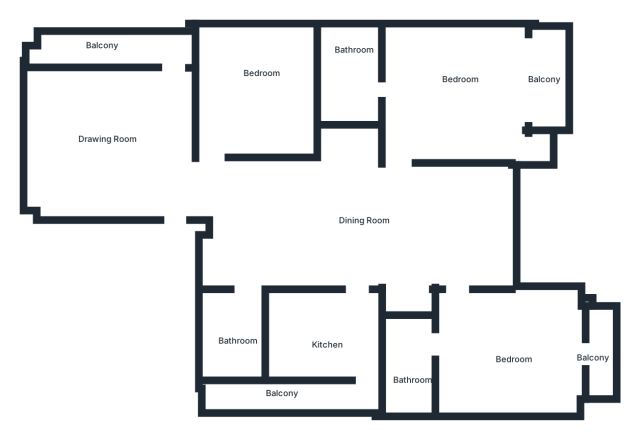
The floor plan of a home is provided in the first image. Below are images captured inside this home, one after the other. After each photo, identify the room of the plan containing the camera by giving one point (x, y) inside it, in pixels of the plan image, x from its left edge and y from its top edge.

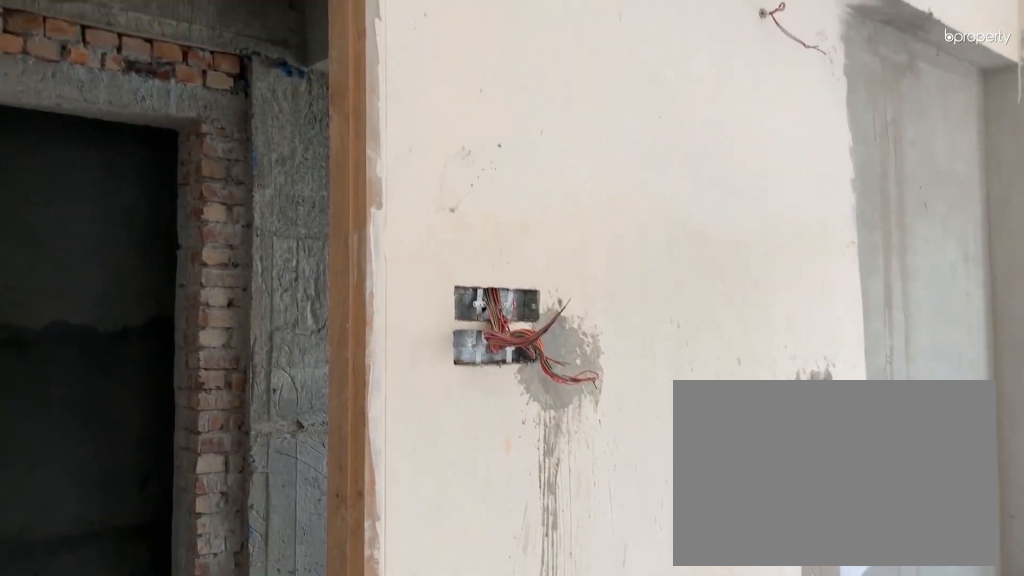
(133, 134)
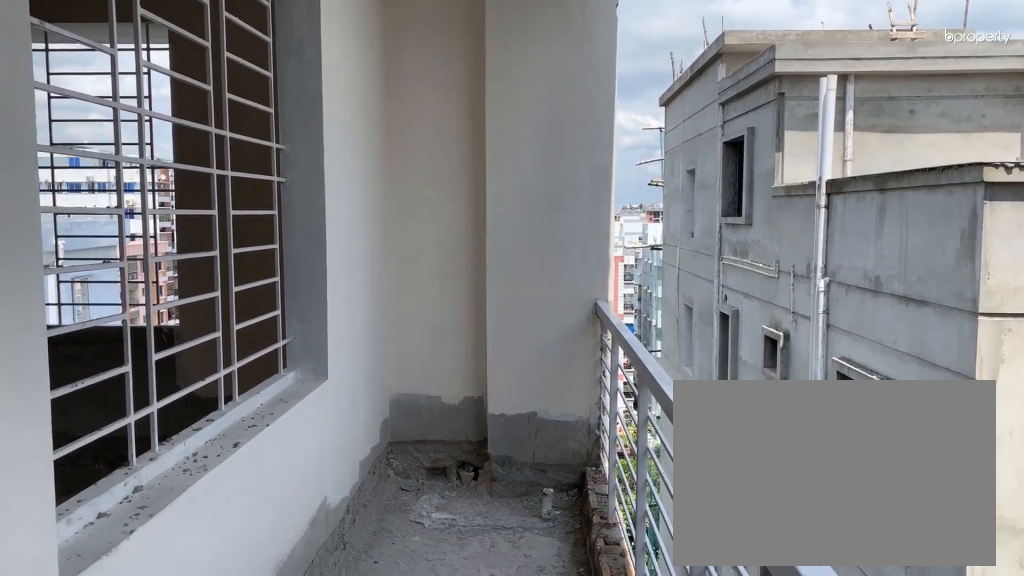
(132, 47)
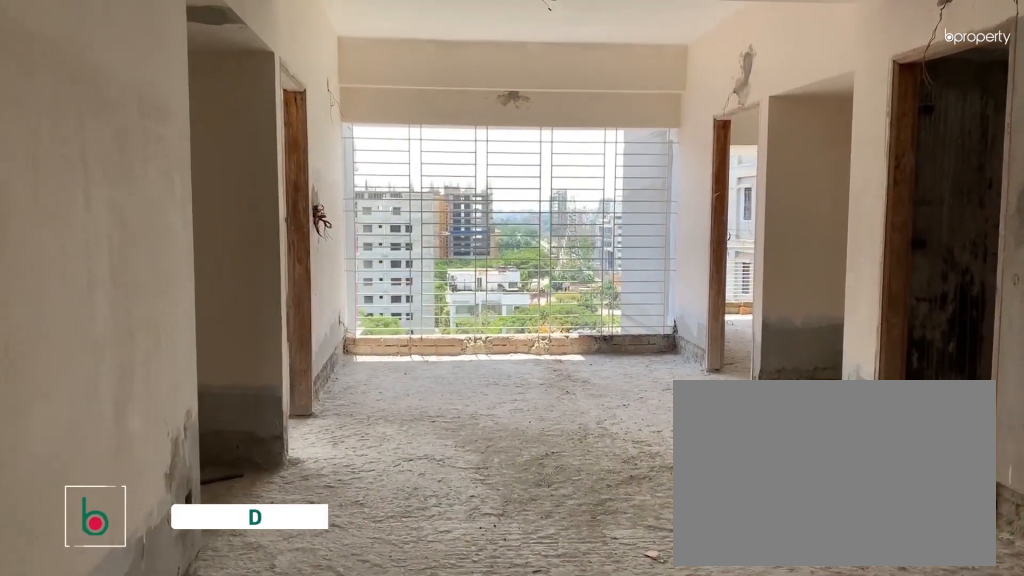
(316, 229)
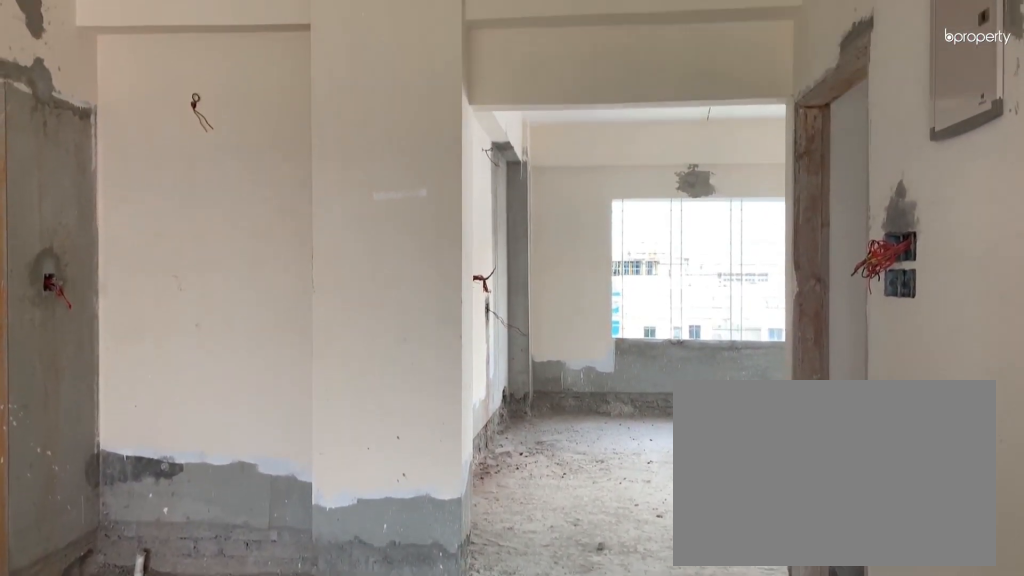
(309, 233)
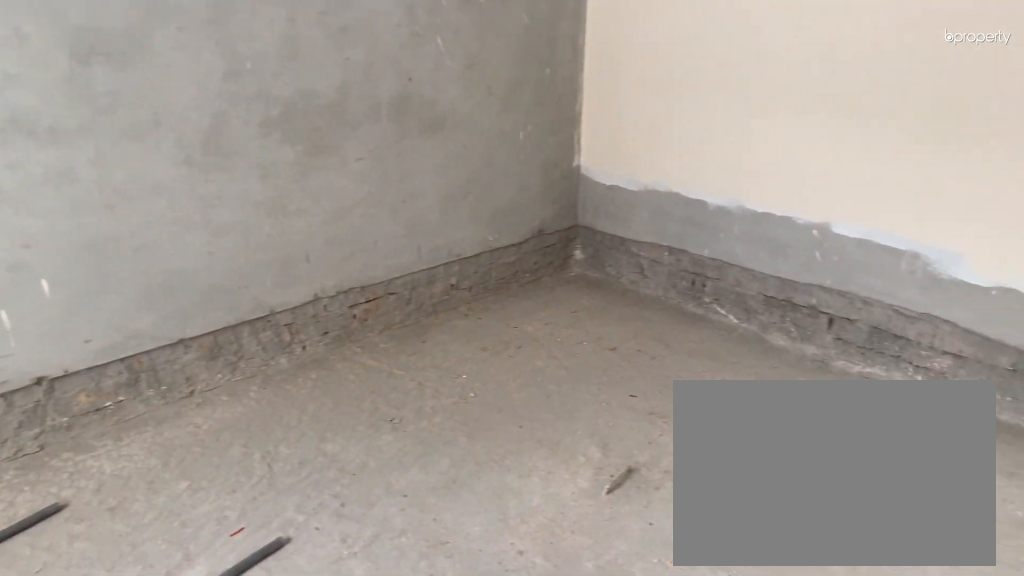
(261, 89)
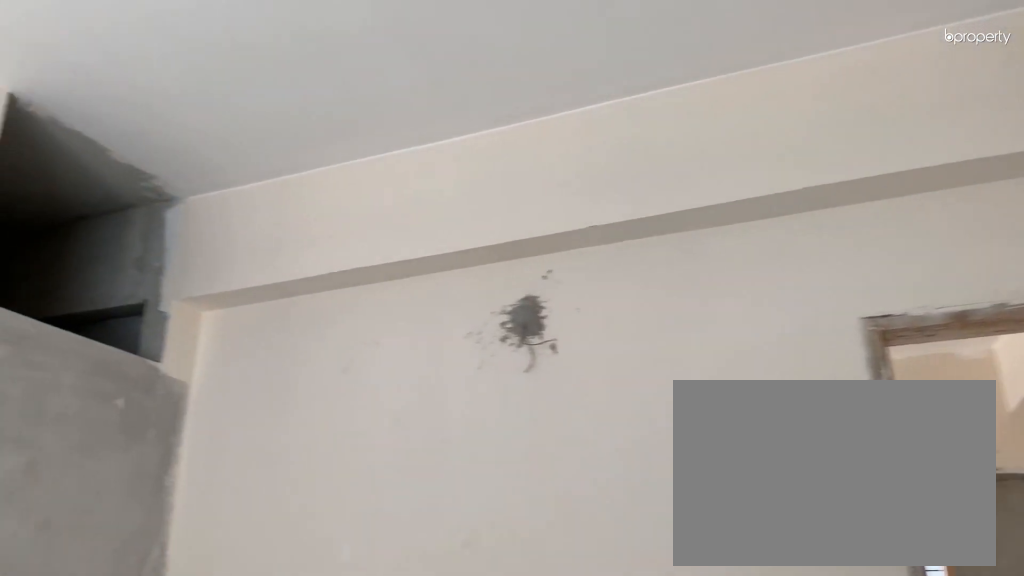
(261, 89)
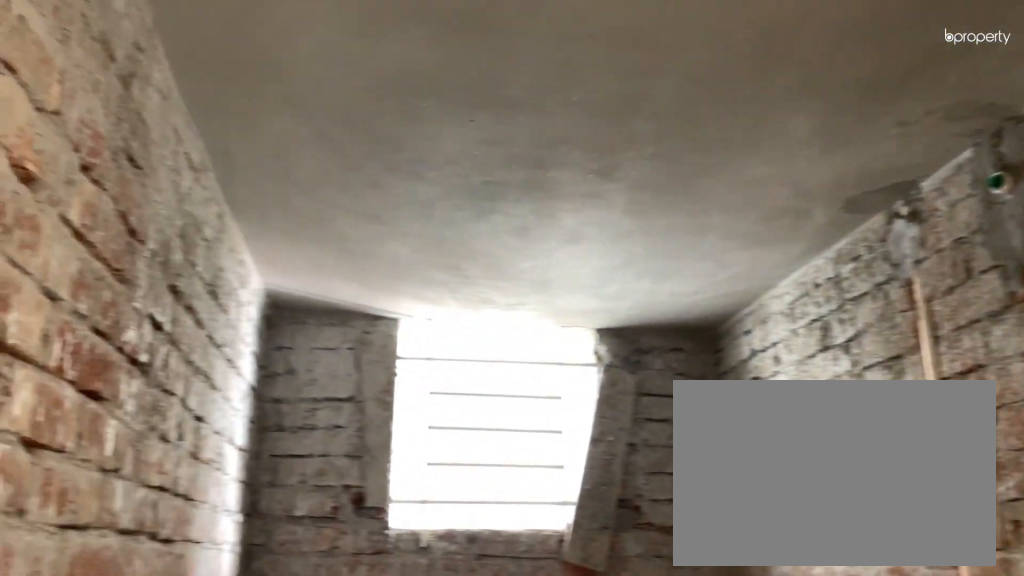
(240, 331)
